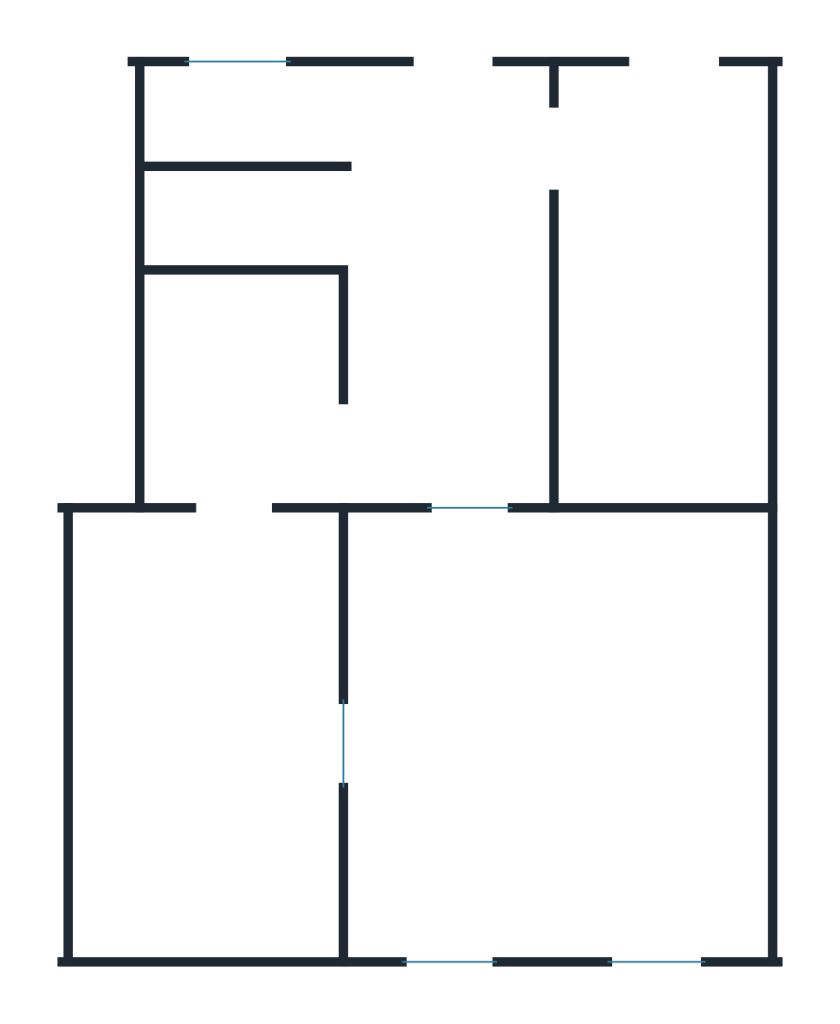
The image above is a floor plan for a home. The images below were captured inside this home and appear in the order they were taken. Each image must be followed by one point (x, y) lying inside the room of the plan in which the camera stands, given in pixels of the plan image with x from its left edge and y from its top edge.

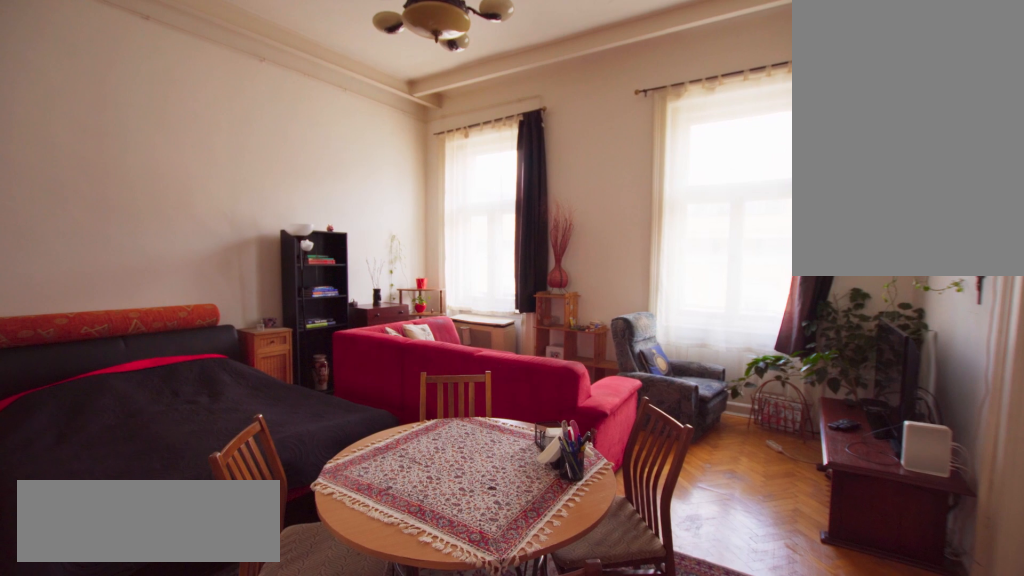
(552, 732)
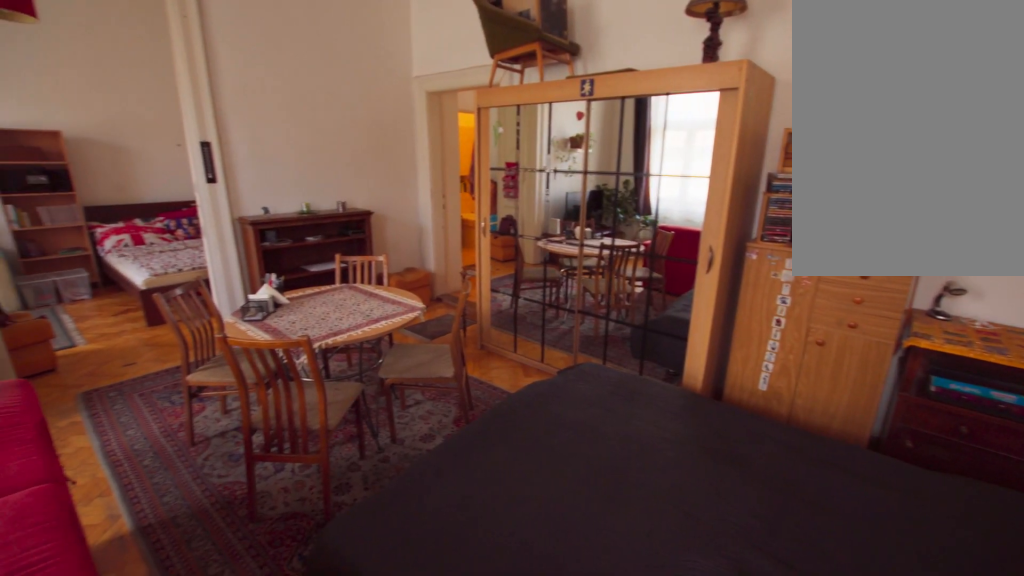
(551, 732)
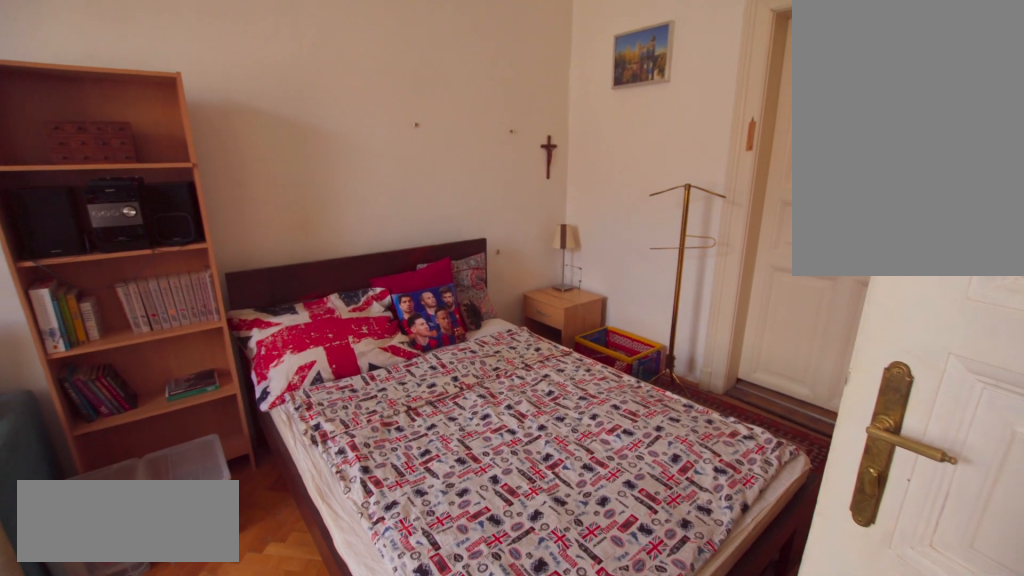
(189, 731)
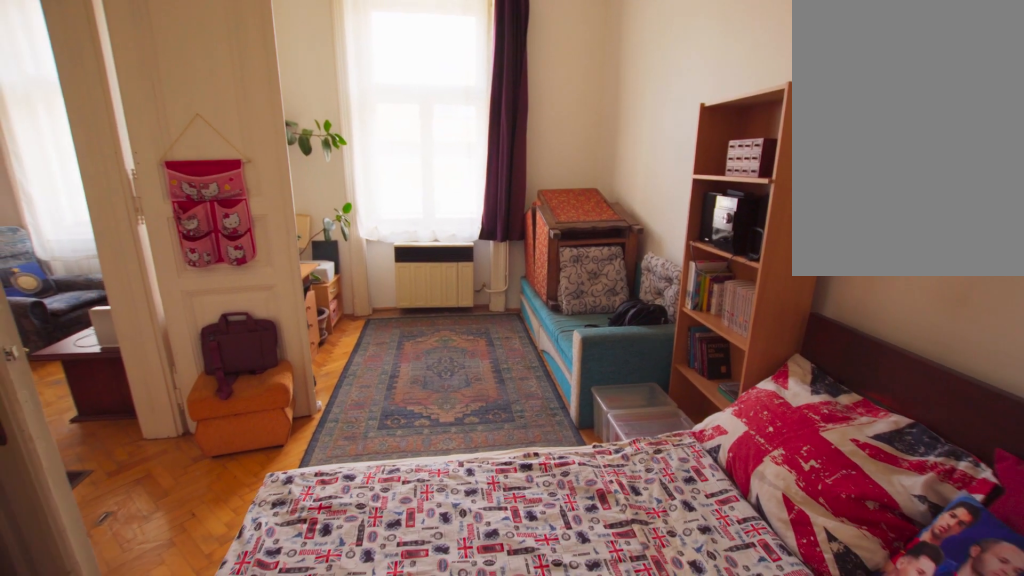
(190, 732)
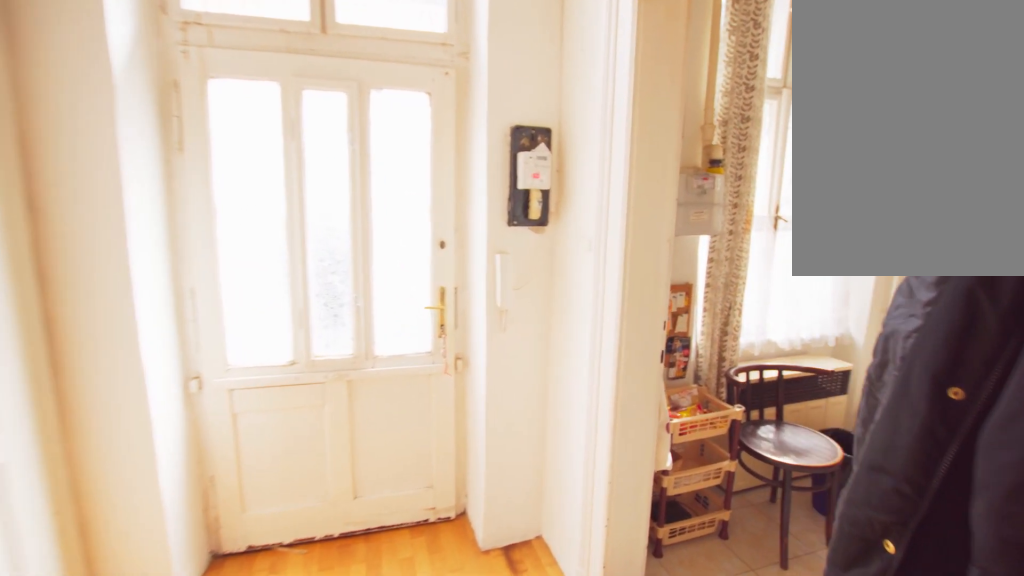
(460, 294)
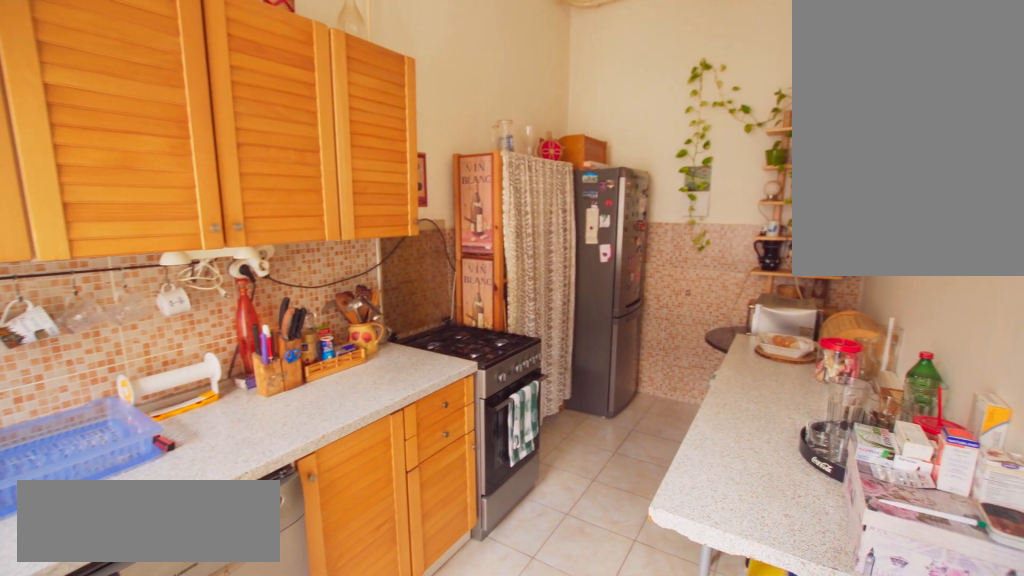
(676, 286)
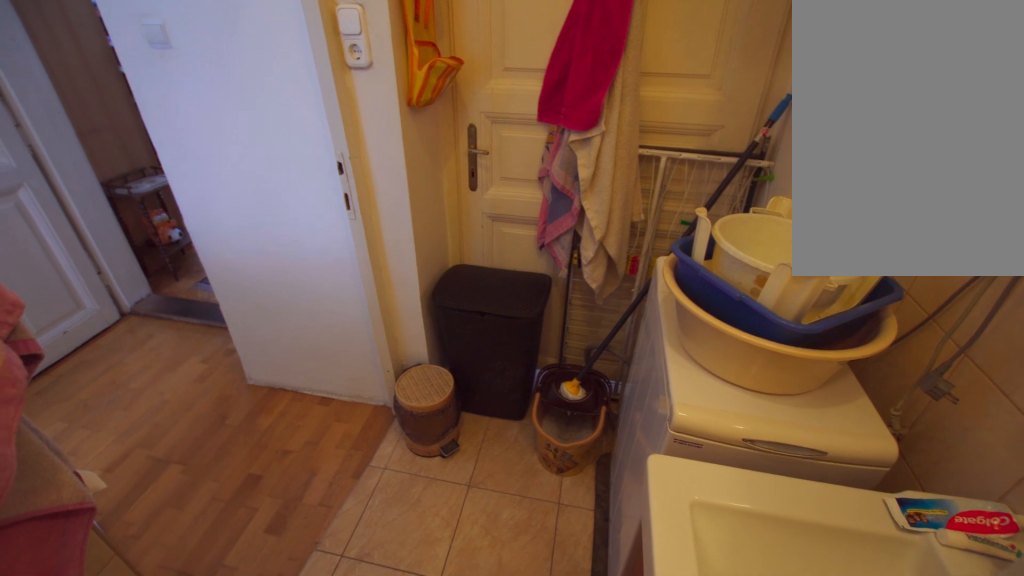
(237, 387)
